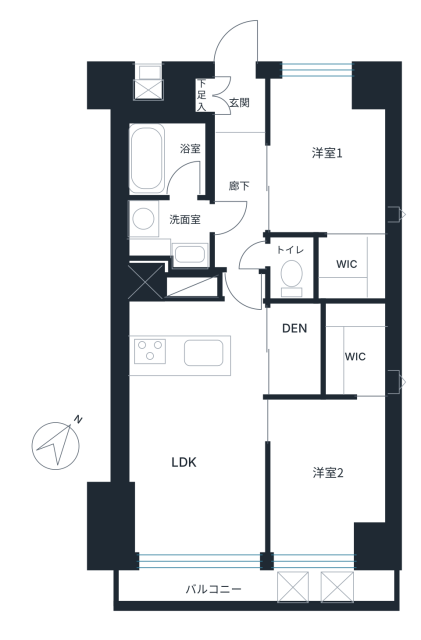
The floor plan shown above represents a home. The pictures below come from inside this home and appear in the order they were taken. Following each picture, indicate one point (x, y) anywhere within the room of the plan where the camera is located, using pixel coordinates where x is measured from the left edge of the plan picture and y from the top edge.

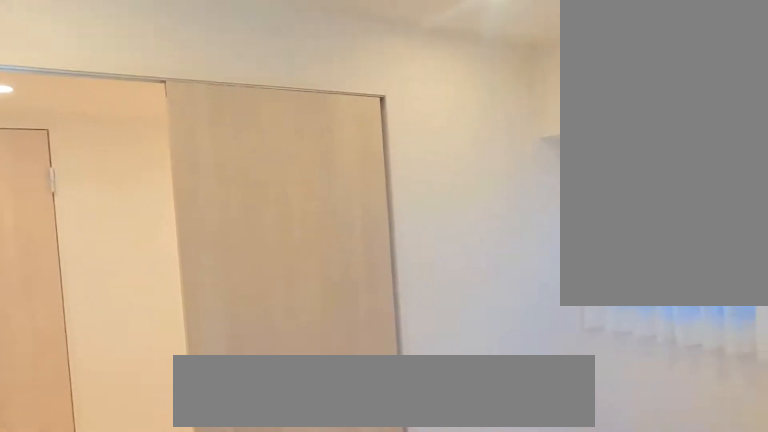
(331, 160)
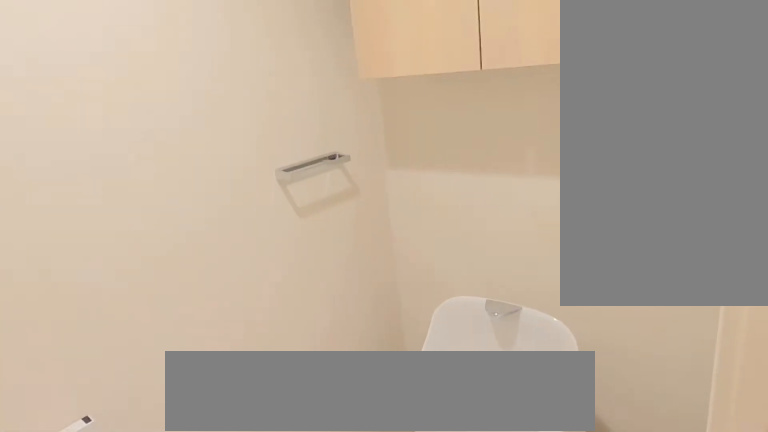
(296, 269)
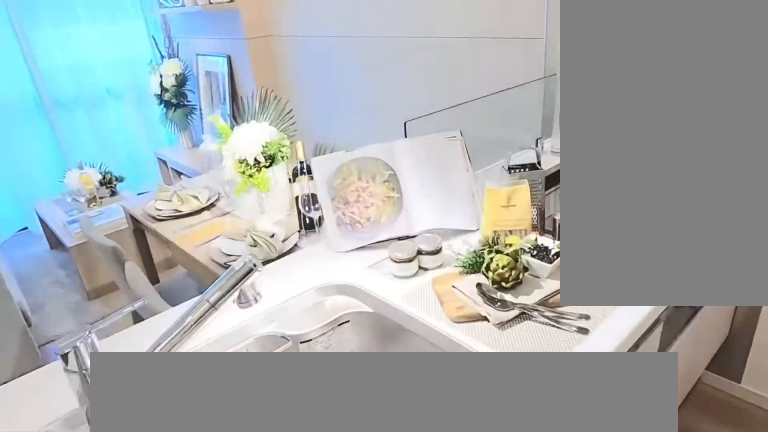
(181, 325)
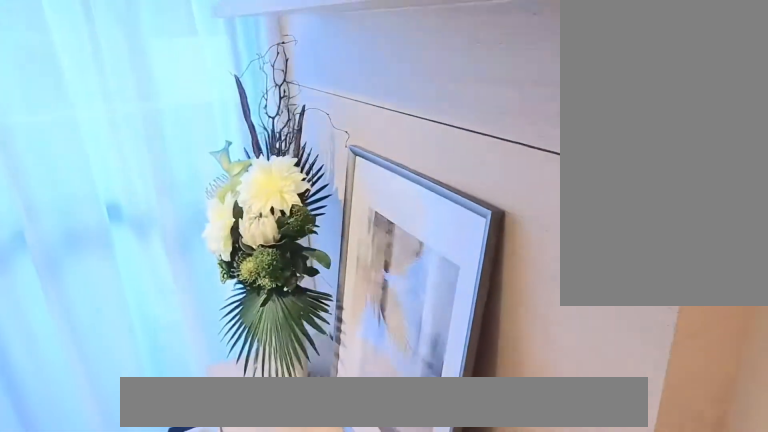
(189, 473)
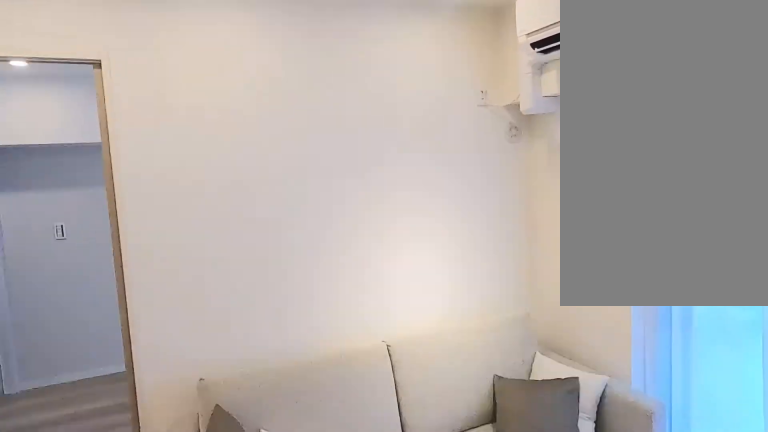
(189, 472)
